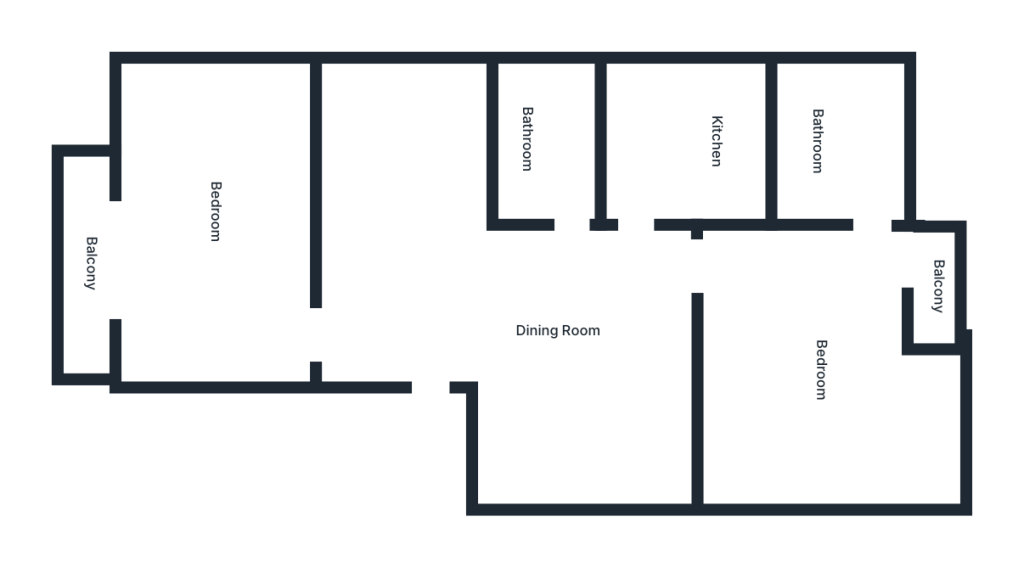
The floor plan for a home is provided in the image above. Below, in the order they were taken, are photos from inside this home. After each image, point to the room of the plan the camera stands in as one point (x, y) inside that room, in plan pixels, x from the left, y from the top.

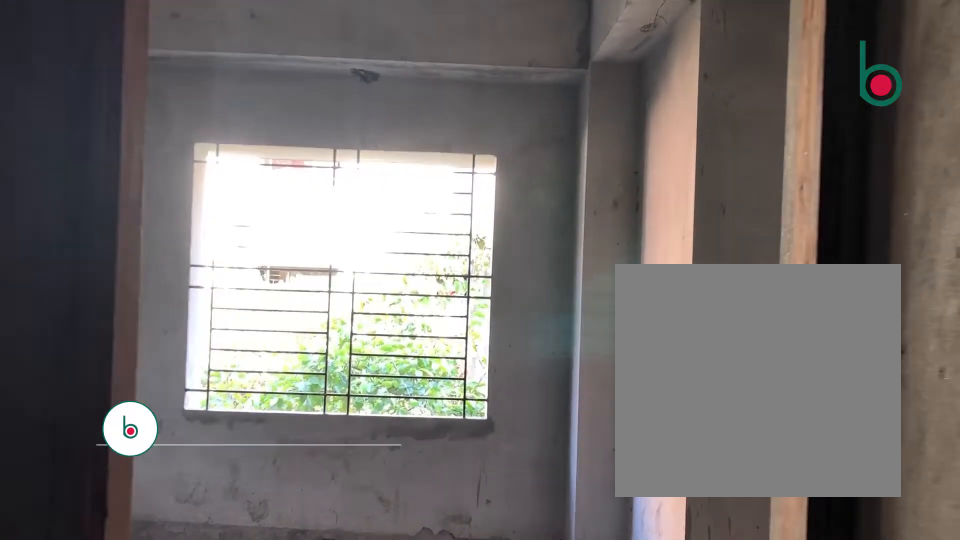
(466, 346)
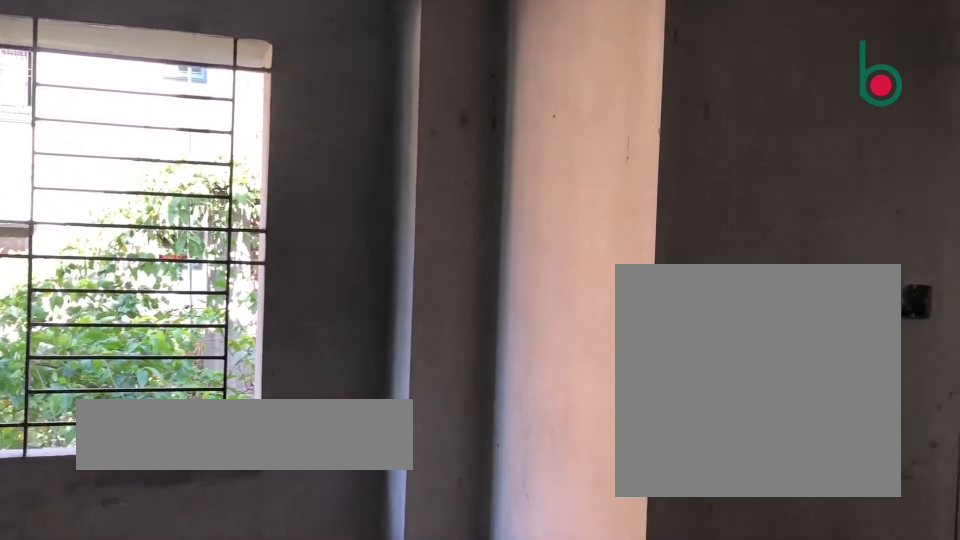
(561, 332)
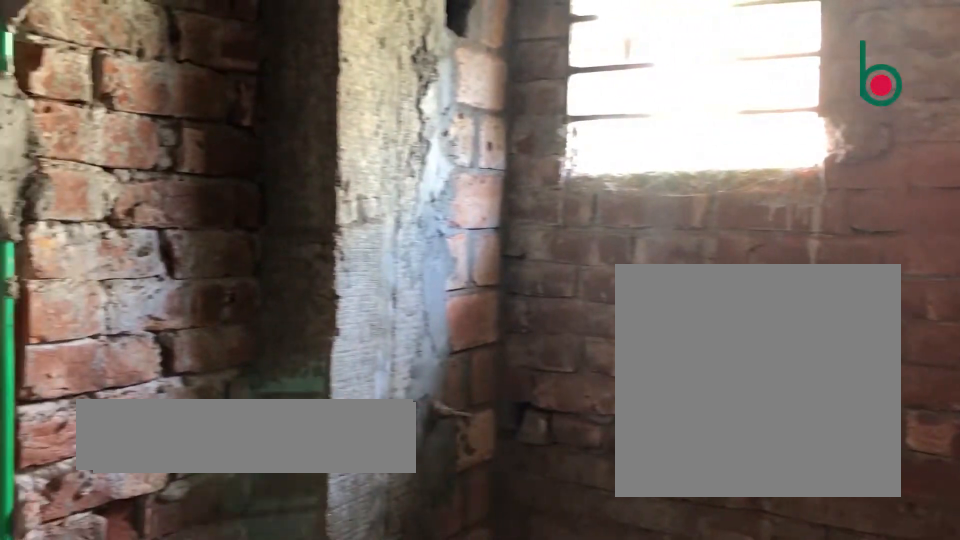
(561, 152)
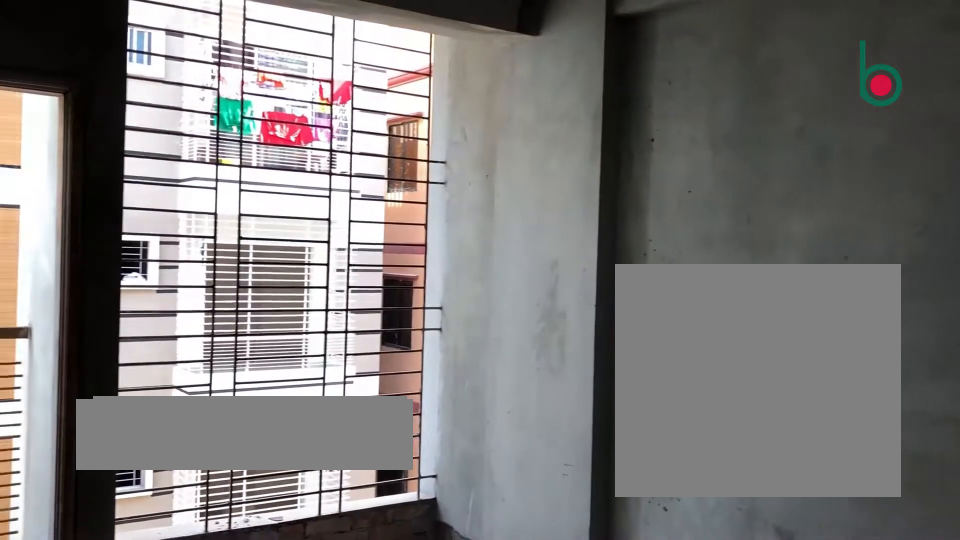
(821, 370)
